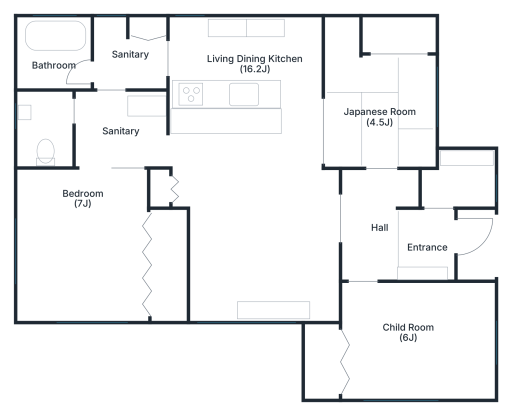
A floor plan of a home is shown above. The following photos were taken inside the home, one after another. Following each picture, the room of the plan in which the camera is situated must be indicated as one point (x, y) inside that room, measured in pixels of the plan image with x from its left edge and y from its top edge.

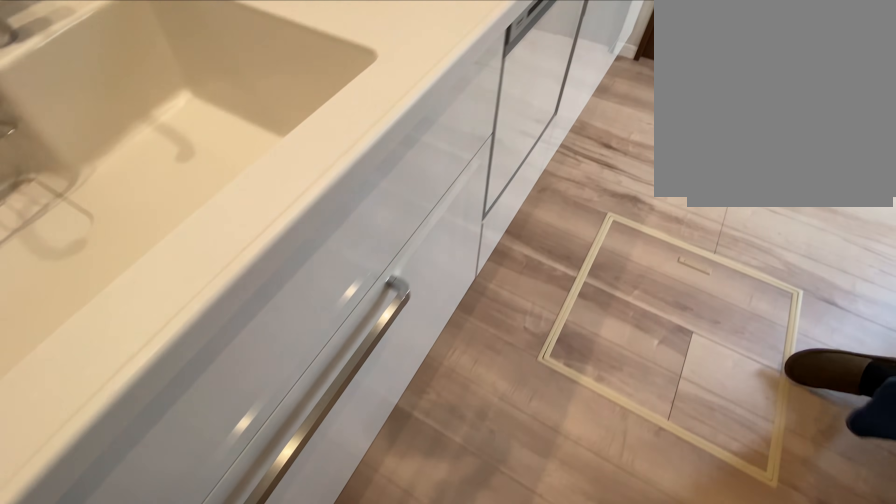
(228, 61)
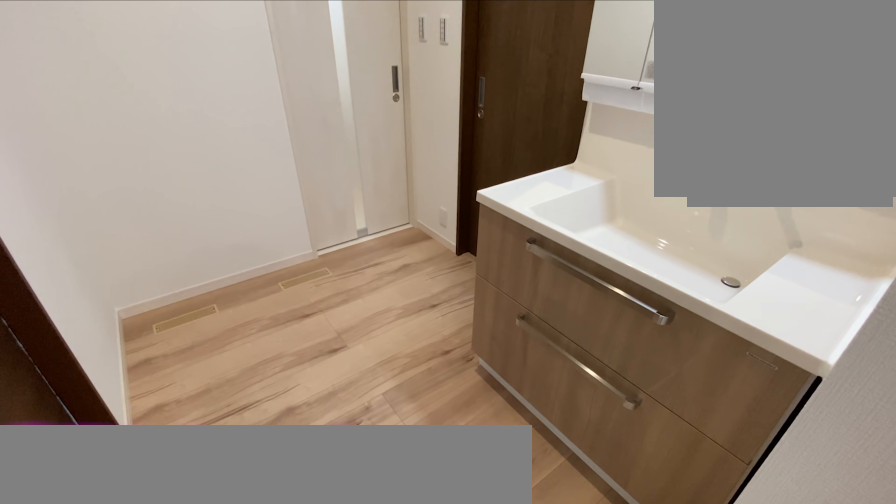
(113, 134)
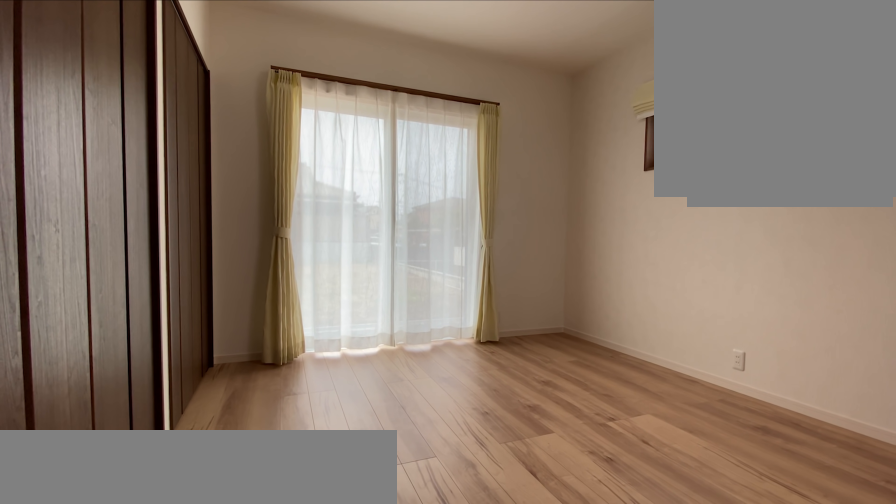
(83, 256)
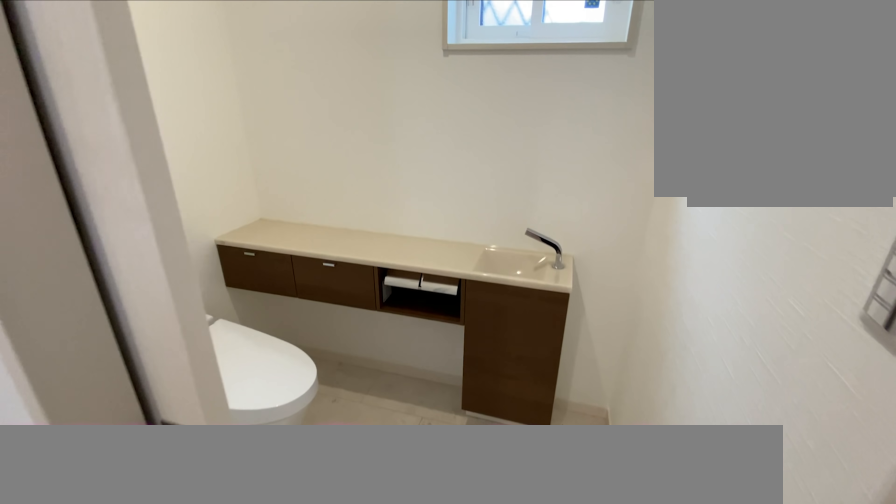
(48, 130)
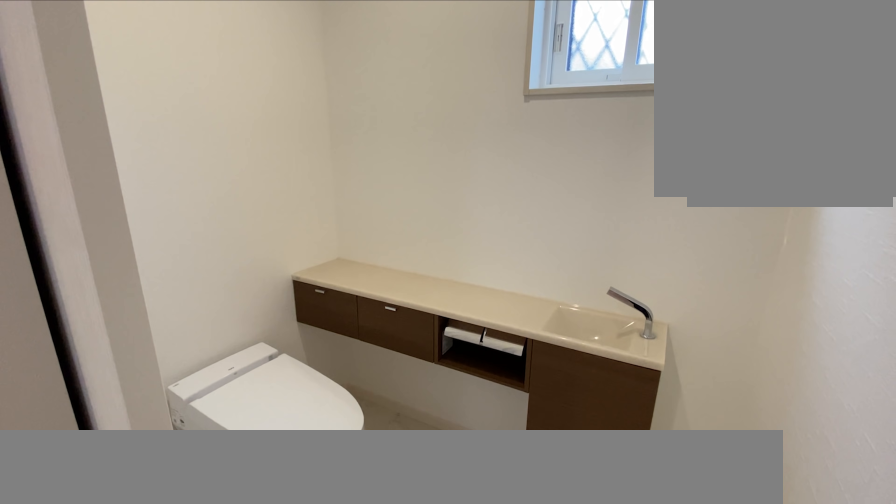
(48, 130)
